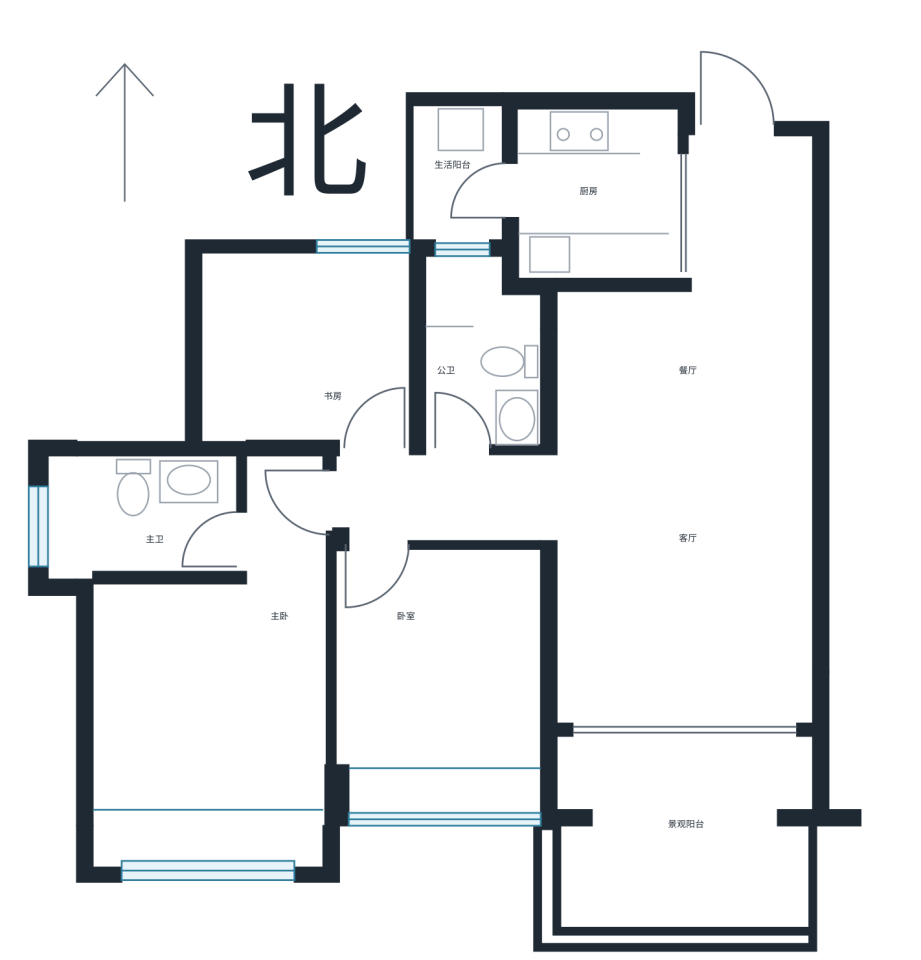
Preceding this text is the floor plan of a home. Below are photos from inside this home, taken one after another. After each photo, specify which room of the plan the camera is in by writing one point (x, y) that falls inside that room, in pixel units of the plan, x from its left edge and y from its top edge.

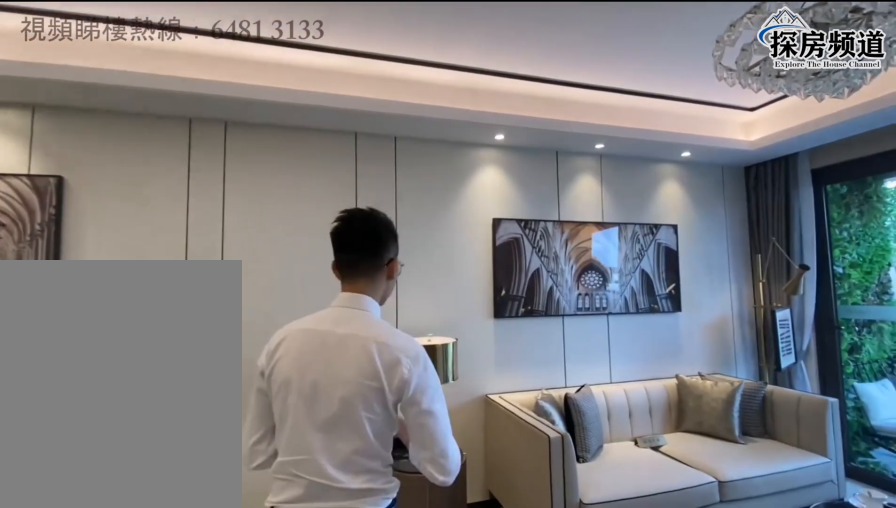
(711, 440)
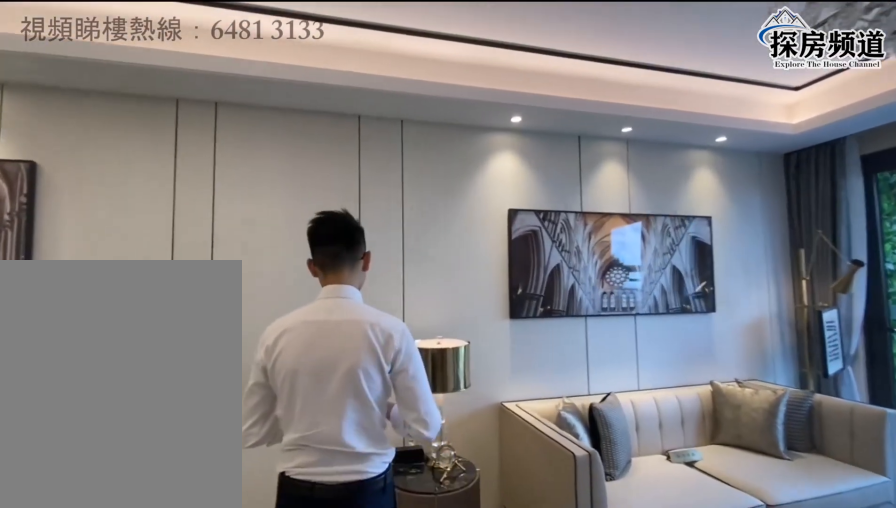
(709, 461)
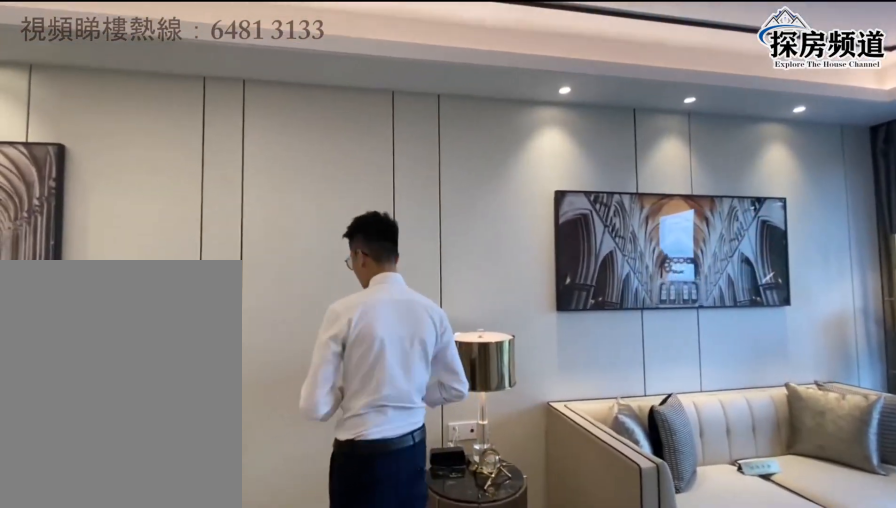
(712, 441)
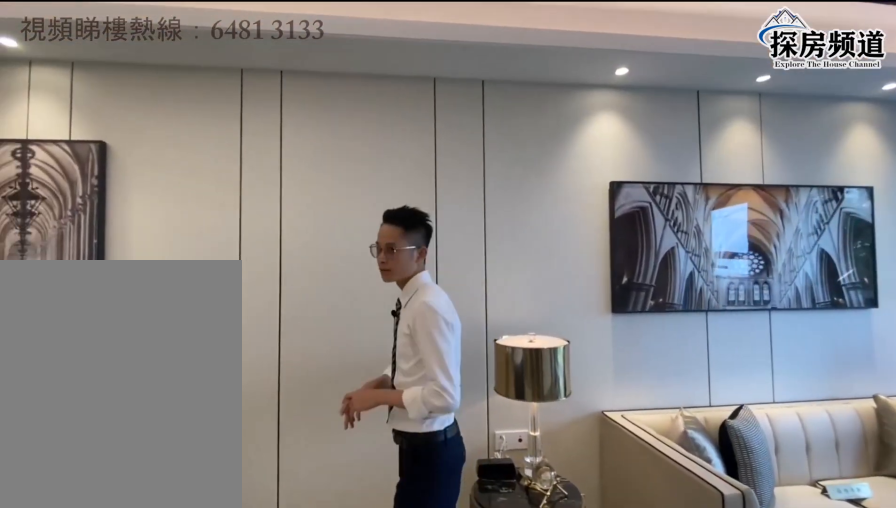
(709, 462)
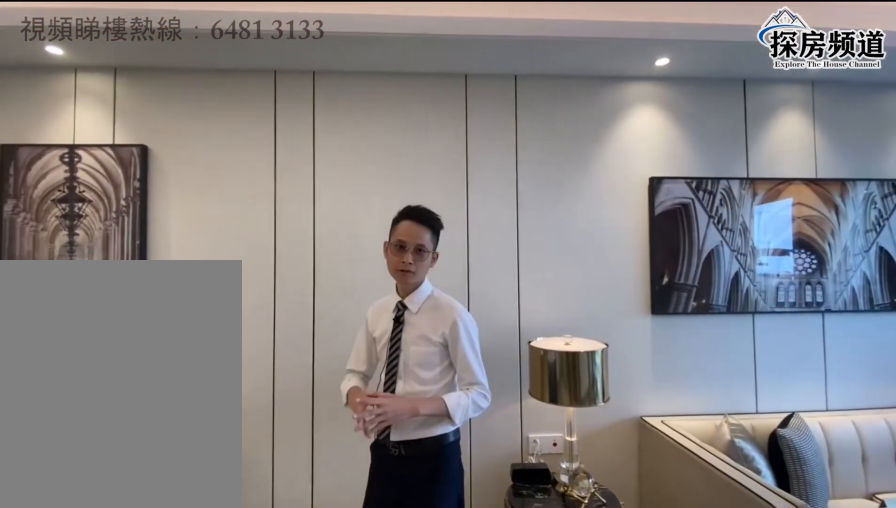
(711, 443)
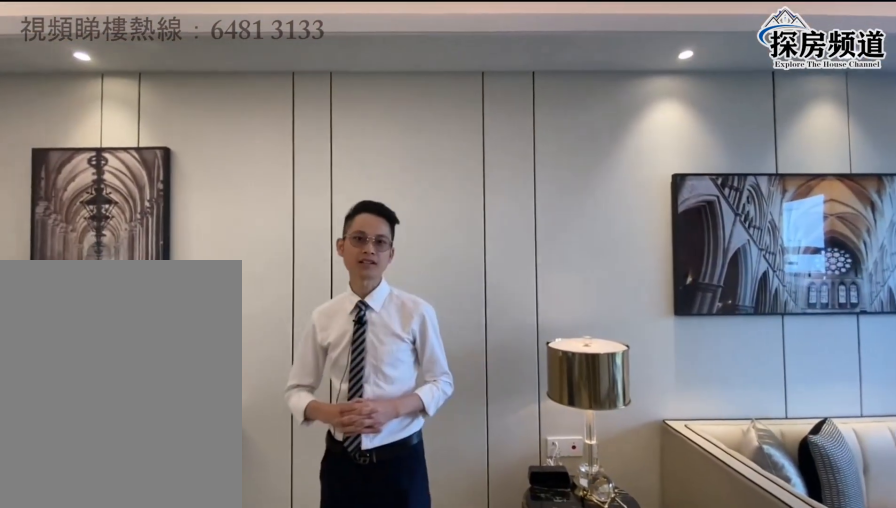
(709, 462)
